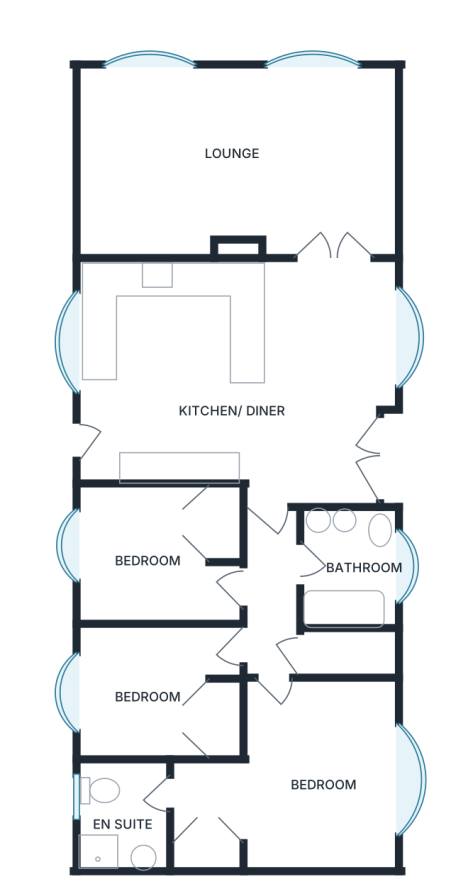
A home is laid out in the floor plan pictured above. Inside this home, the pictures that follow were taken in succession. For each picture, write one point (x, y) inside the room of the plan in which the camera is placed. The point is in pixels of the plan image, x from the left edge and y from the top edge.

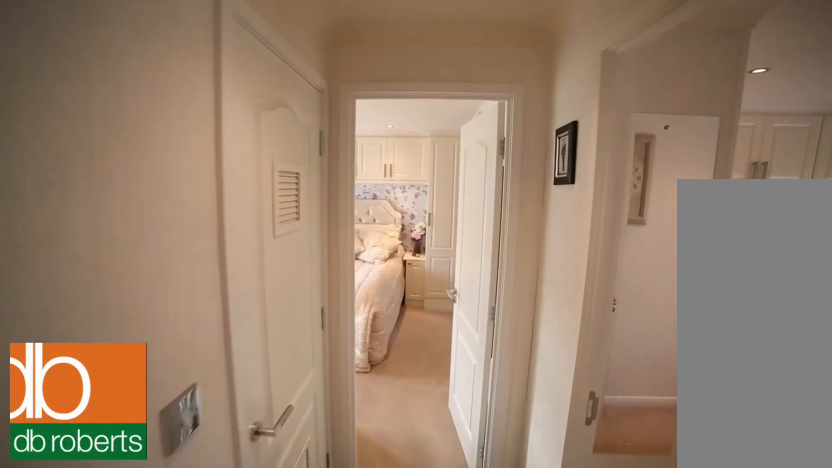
(270, 600)
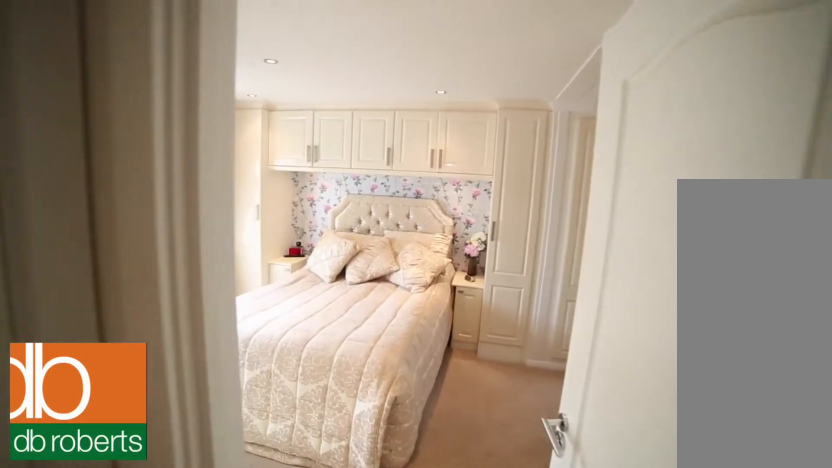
(270, 600)
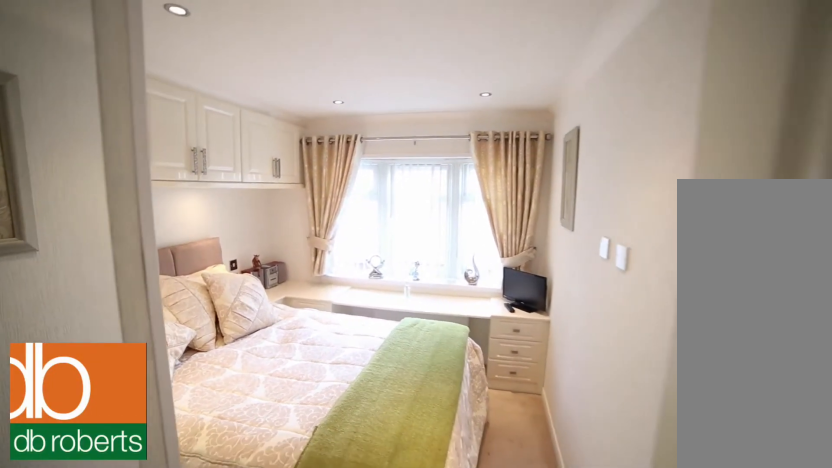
(154, 691)
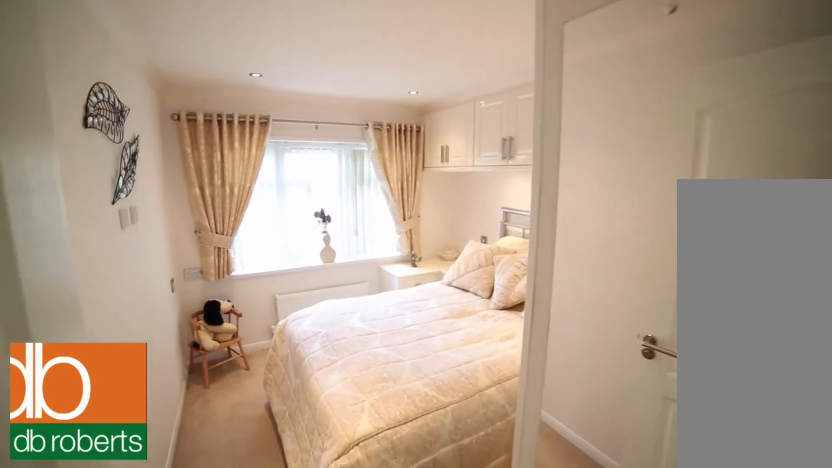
(155, 552)
